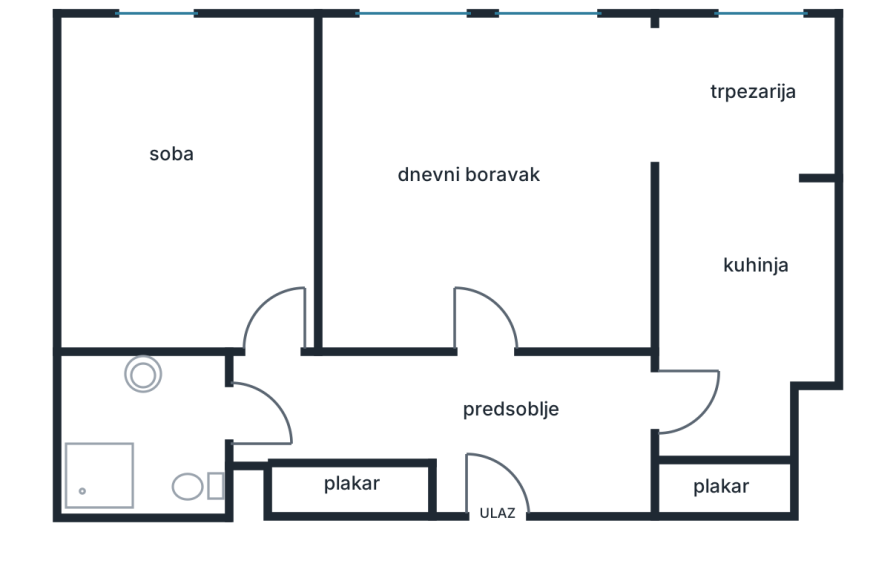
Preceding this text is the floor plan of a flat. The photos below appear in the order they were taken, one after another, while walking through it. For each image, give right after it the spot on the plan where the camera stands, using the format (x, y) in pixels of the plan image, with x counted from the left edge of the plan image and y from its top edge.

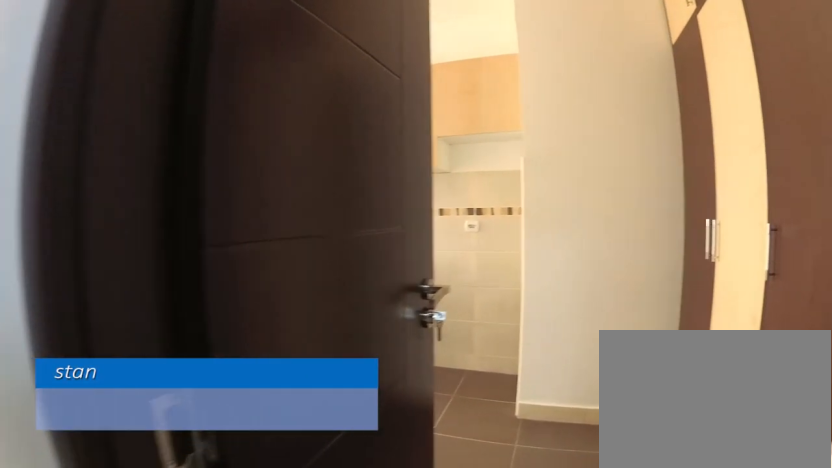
(561, 444)
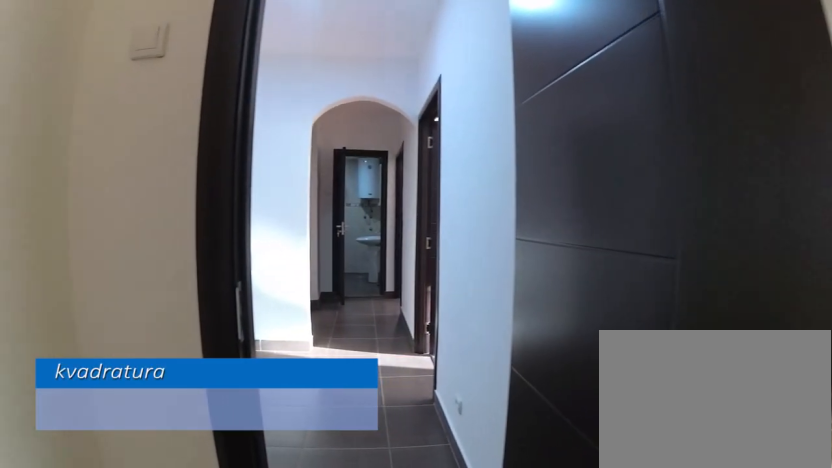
(724, 427)
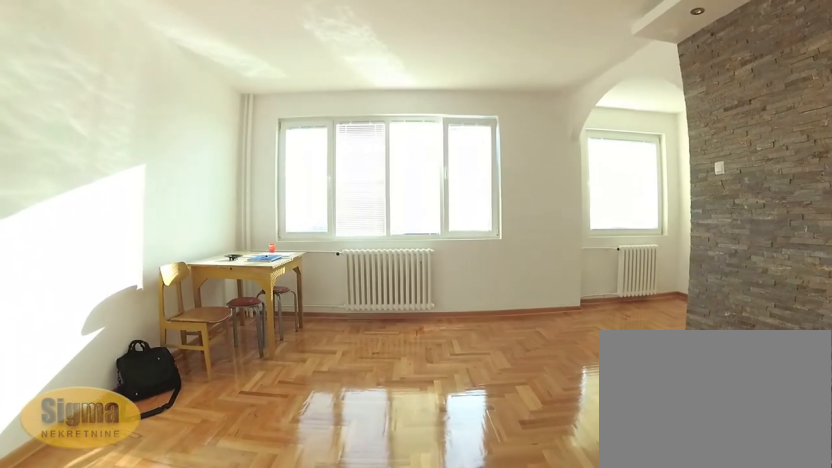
(482, 377)
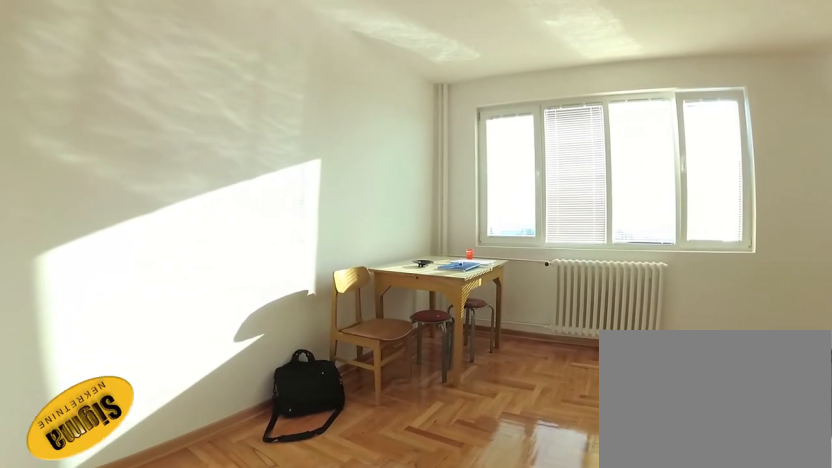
(430, 303)
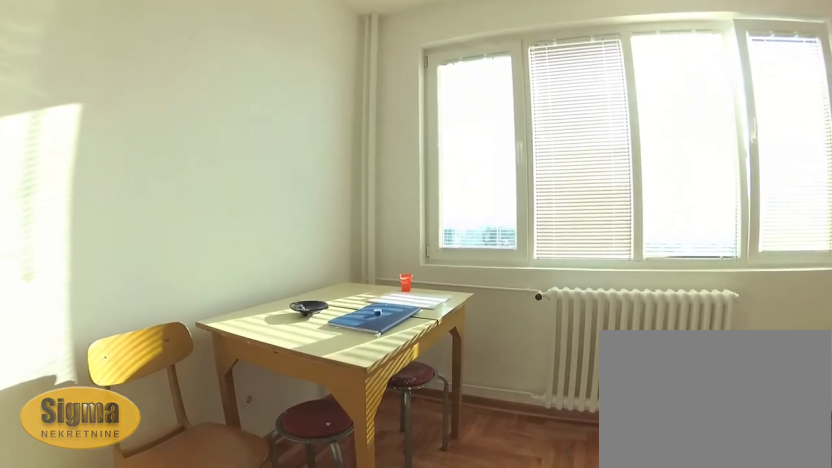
(422, 198)
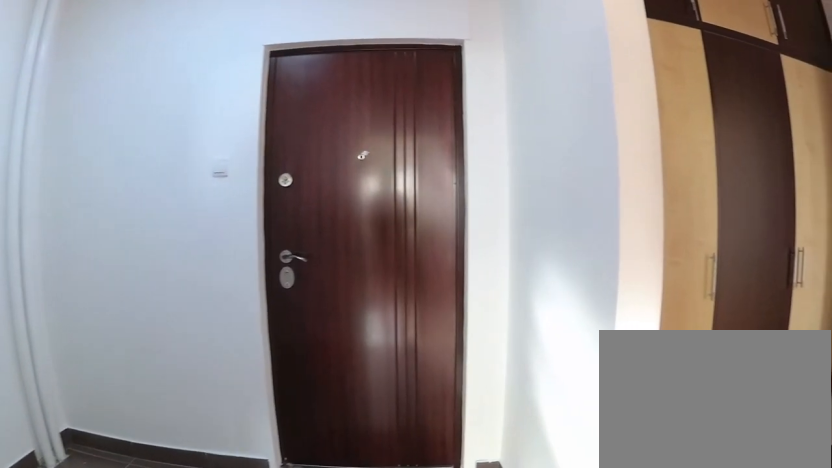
(490, 343)
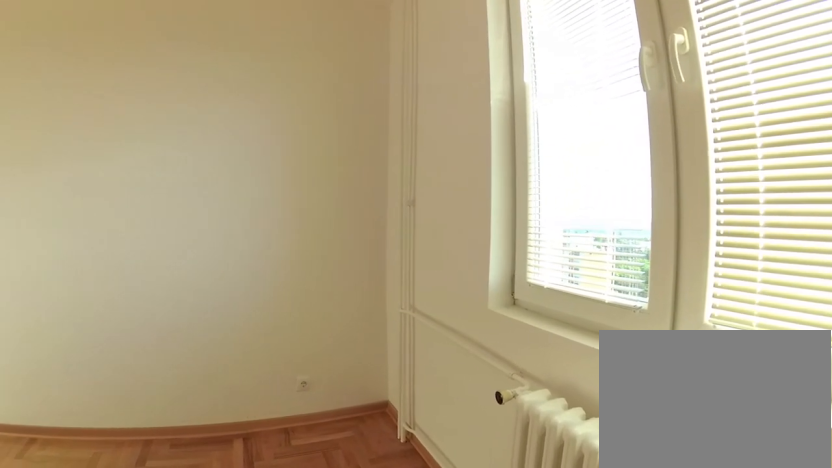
(244, 83)
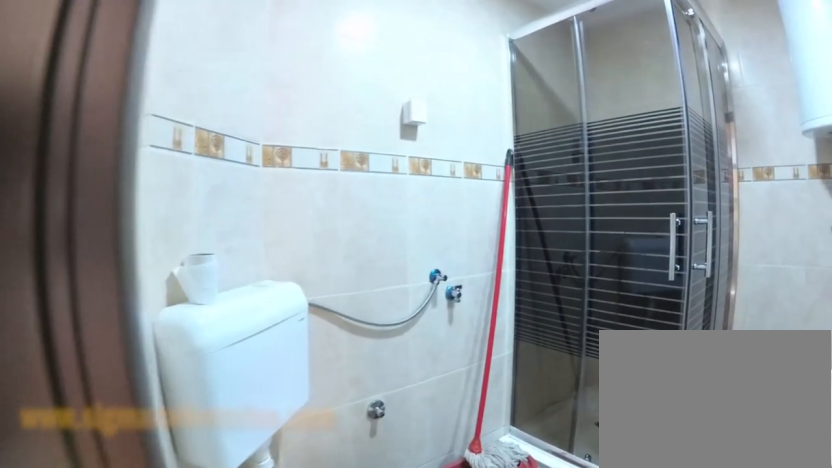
(263, 374)
